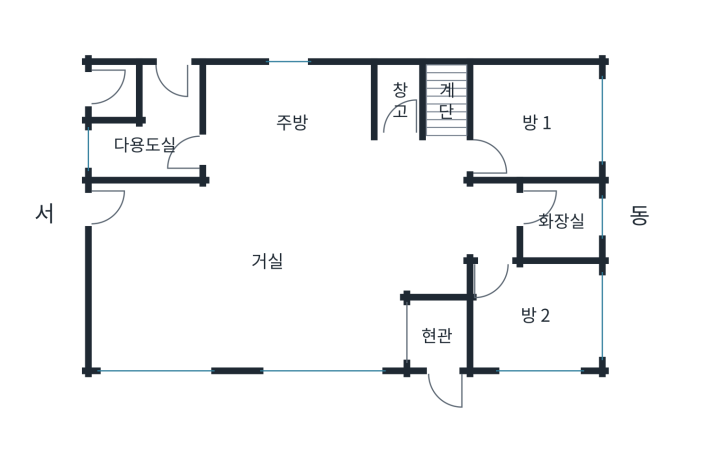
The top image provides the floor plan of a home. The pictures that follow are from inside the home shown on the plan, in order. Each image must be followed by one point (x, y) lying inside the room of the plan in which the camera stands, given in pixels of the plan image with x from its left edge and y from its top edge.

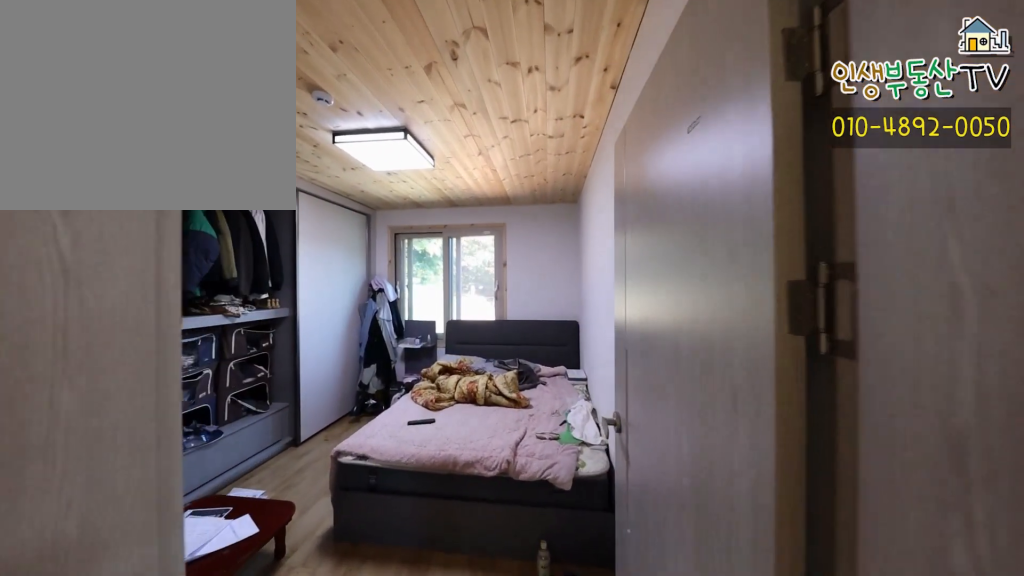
(542, 121)
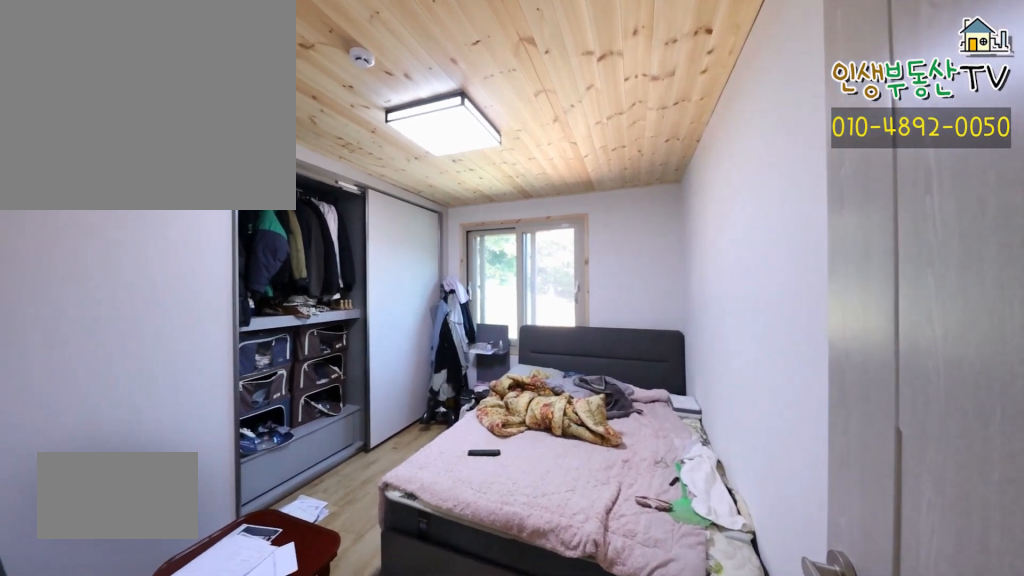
(542, 121)
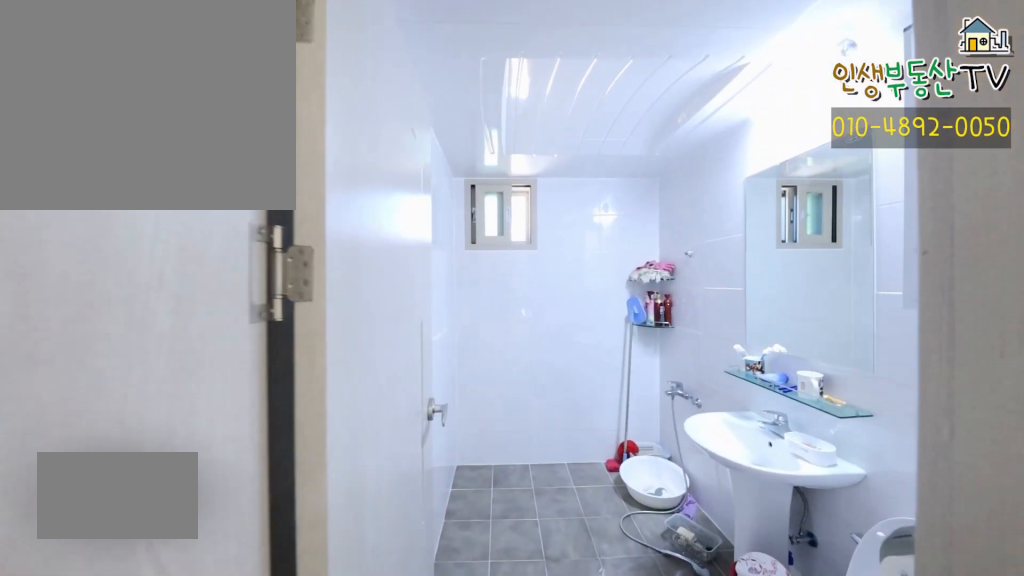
(560, 214)
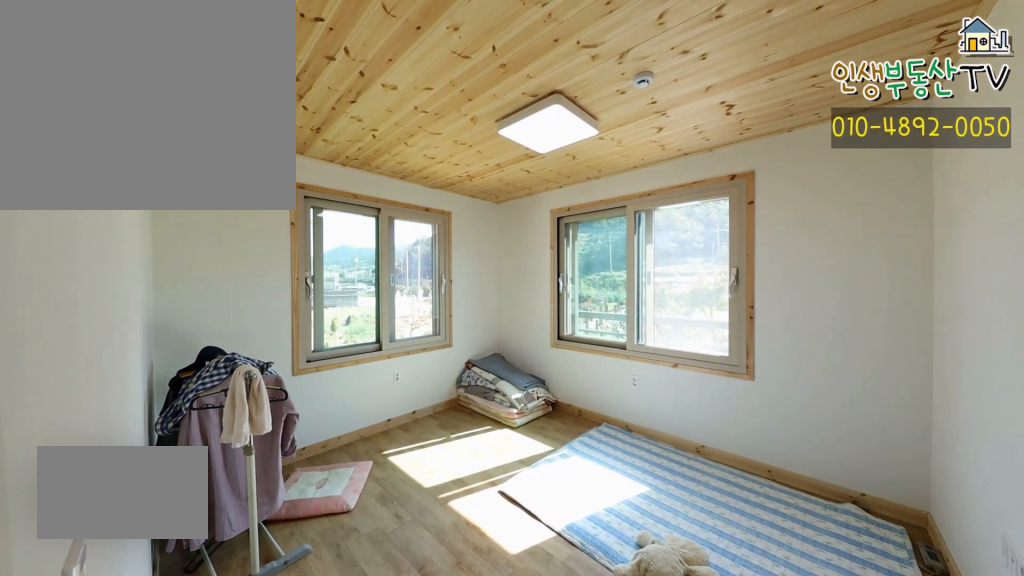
(542, 317)
